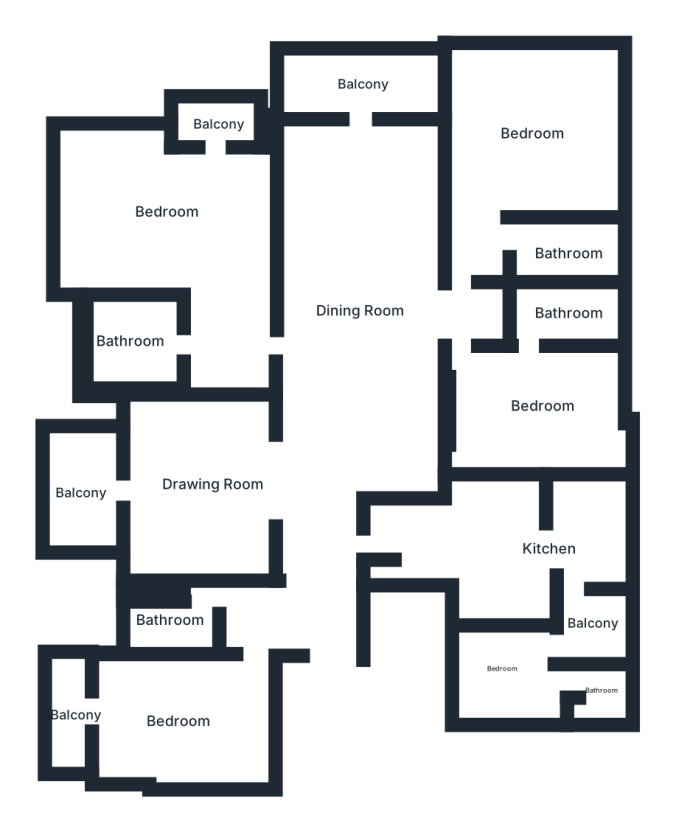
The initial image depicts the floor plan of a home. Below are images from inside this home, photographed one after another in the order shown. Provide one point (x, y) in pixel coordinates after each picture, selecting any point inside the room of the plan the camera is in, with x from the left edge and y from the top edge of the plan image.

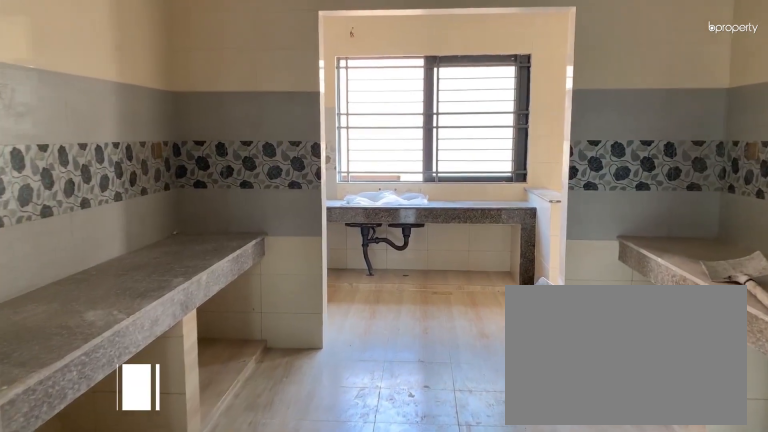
(549, 555)
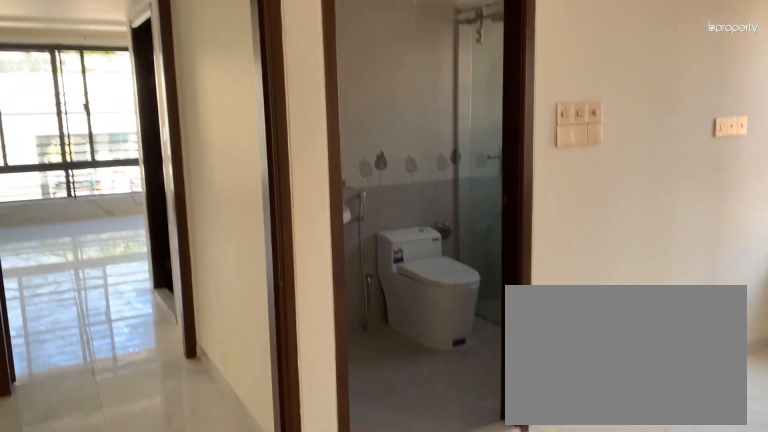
(543, 411)
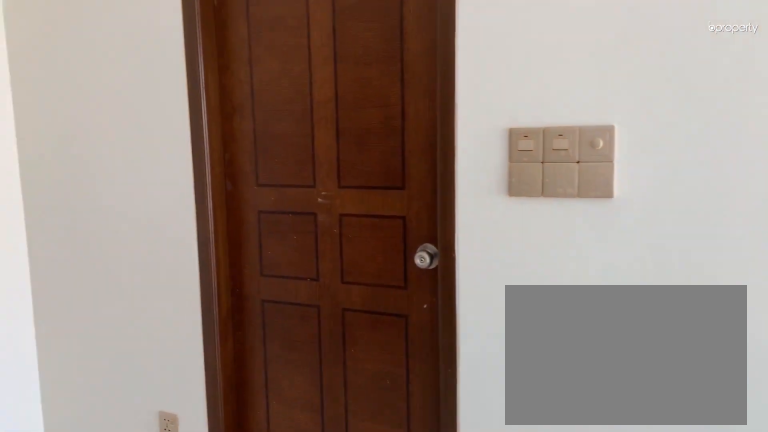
(170, 217)
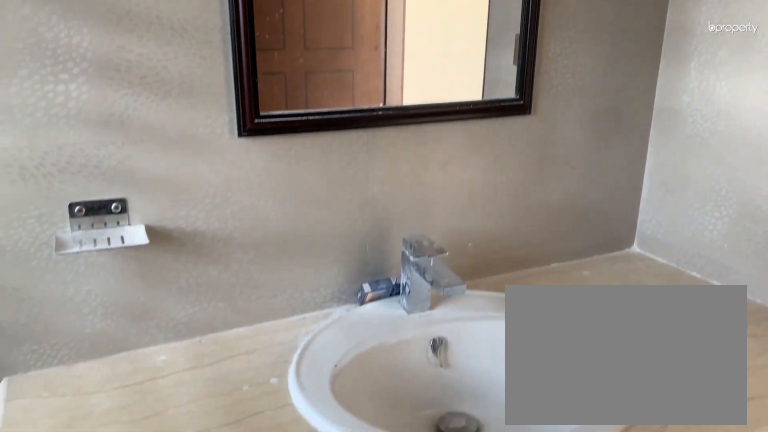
(130, 348)
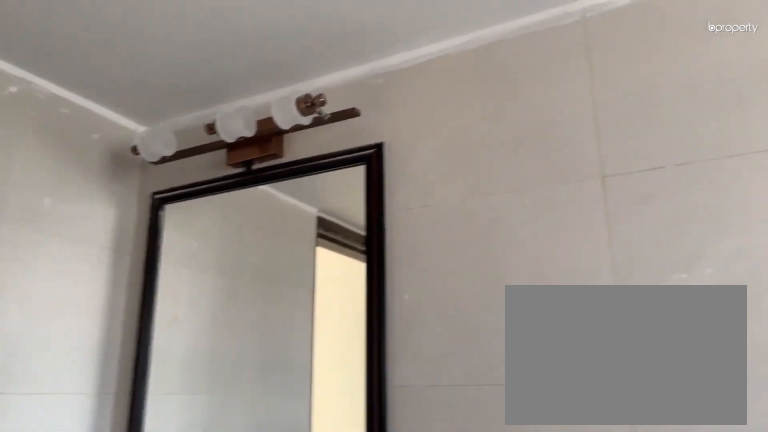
(159, 612)
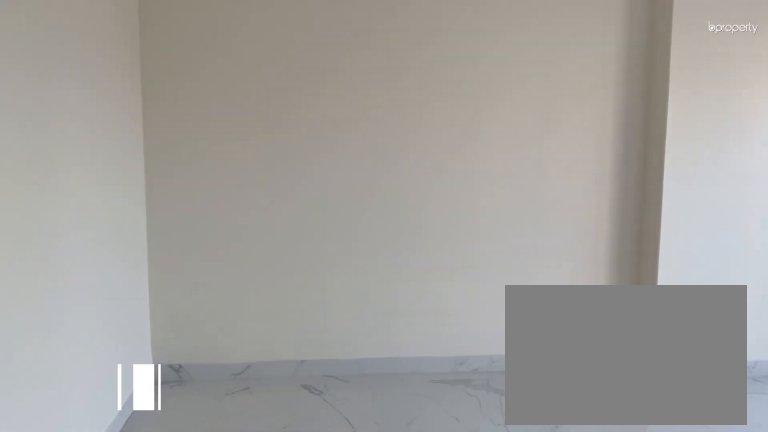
(187, 721)
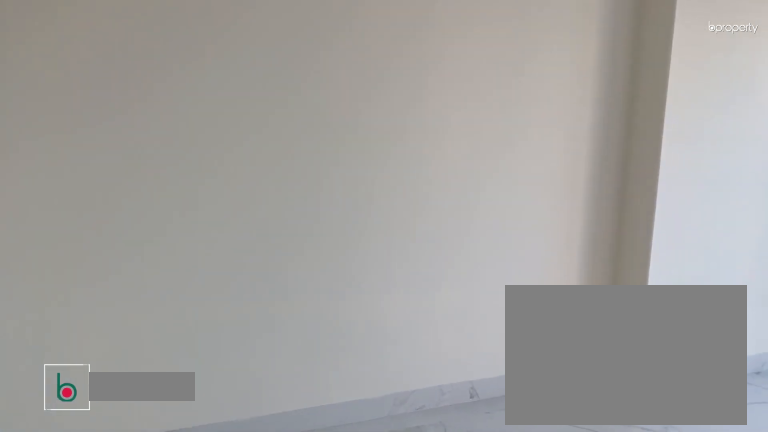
(187, 721)
